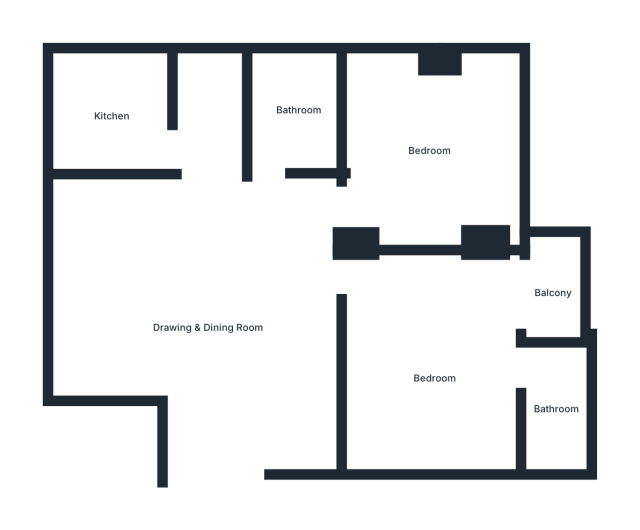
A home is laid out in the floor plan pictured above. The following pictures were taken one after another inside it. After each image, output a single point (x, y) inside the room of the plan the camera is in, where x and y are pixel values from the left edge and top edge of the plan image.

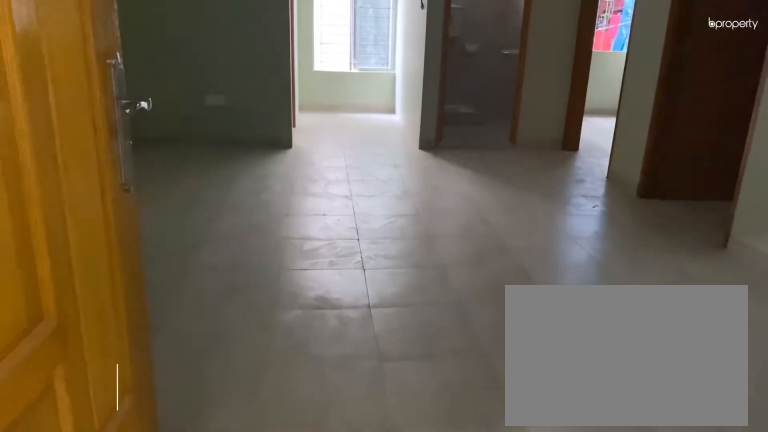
(216, 462)
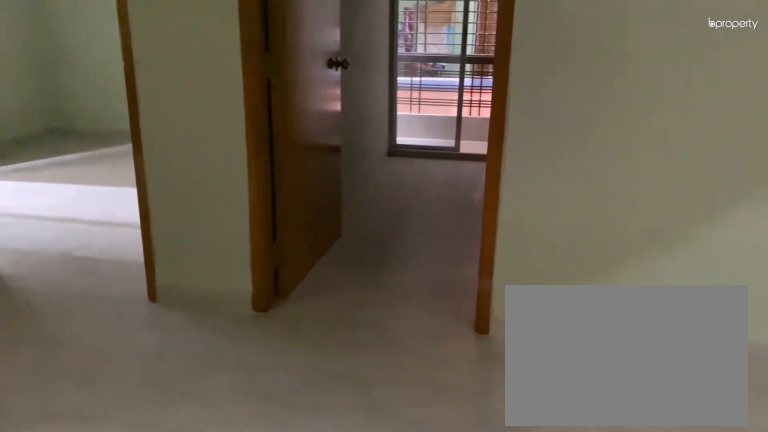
(213, 333)
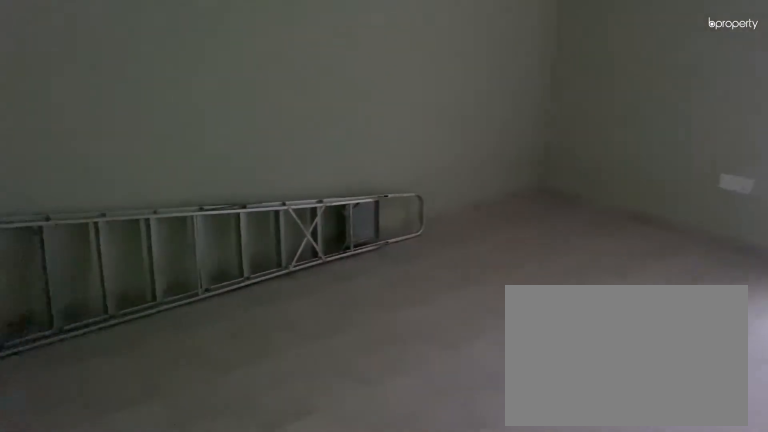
(213, 333)
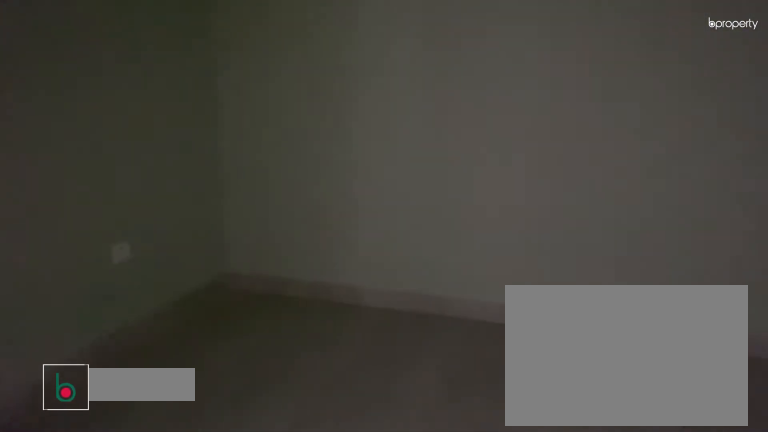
(436, 381)
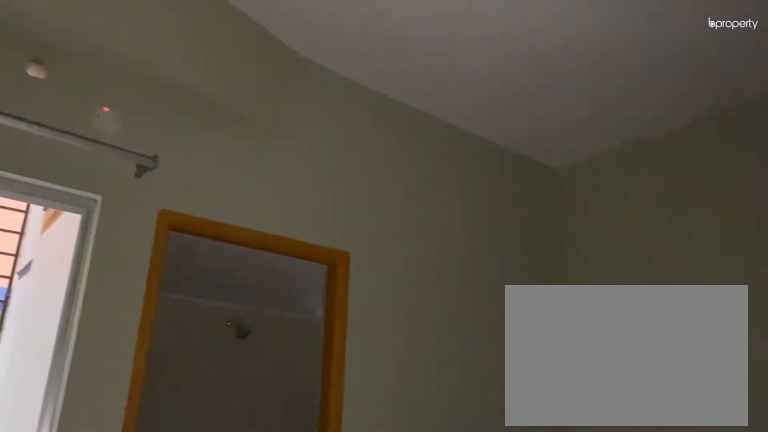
(436, 381)
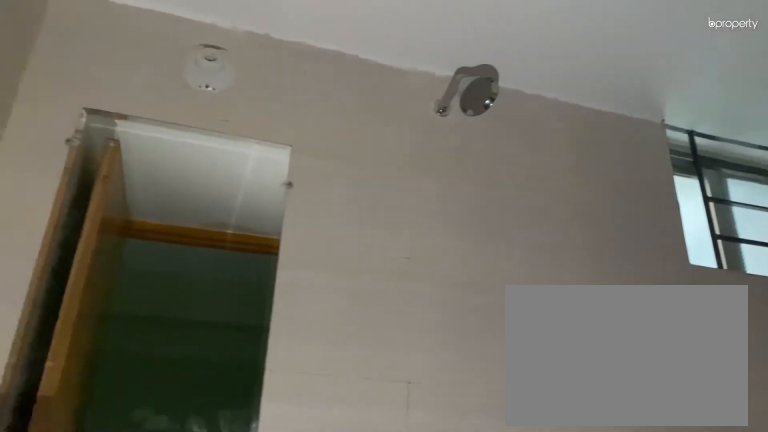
(556, 410)
